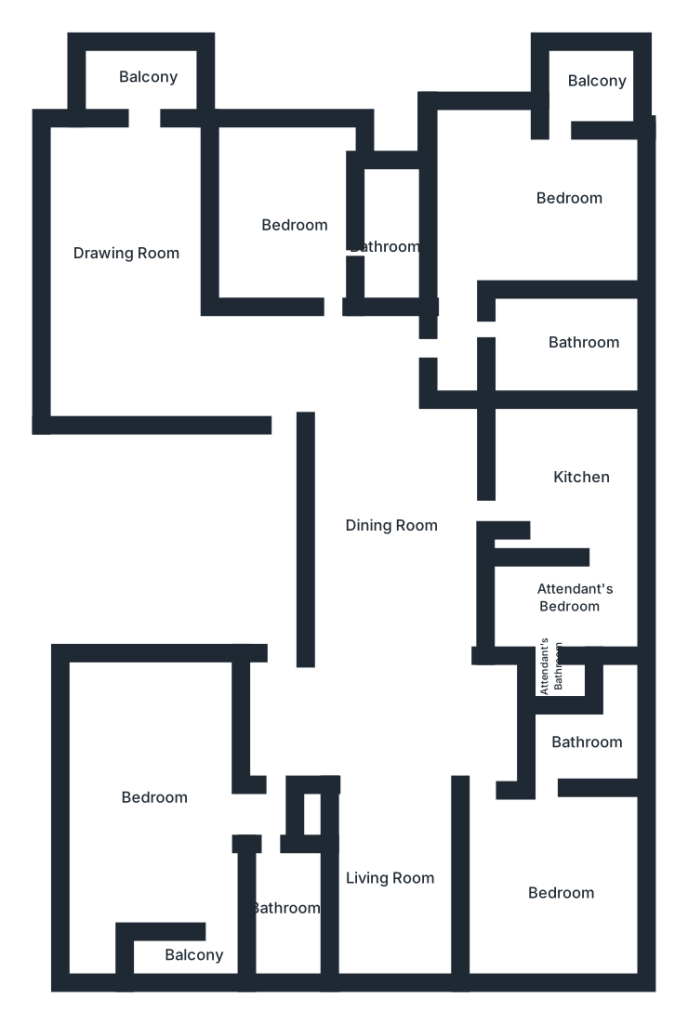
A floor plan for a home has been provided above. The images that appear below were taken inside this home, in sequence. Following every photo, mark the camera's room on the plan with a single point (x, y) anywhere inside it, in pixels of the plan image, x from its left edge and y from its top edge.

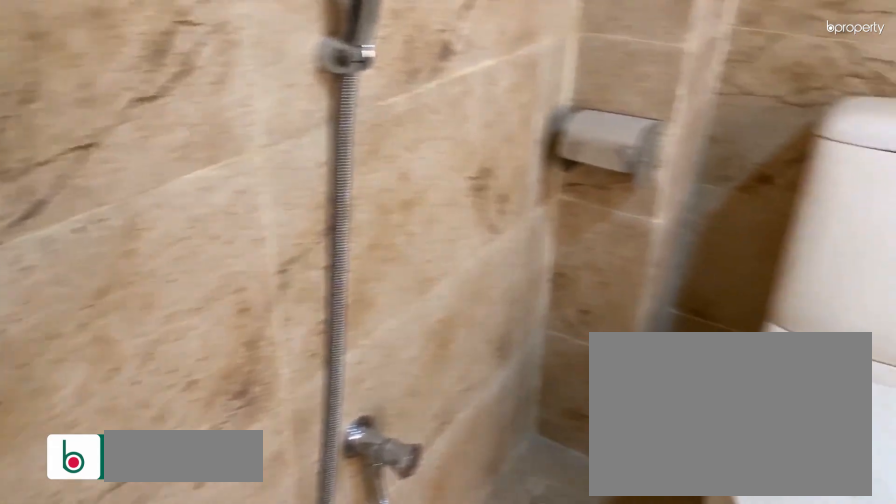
(554, 327)
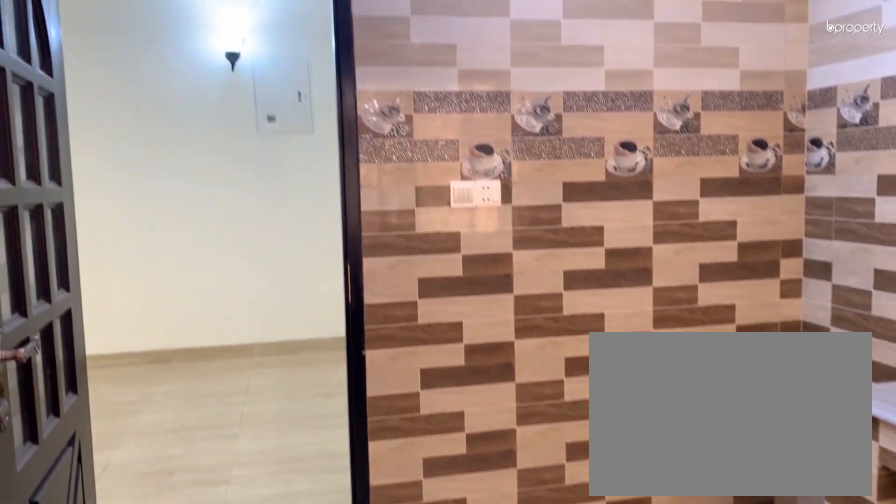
(537, 503)
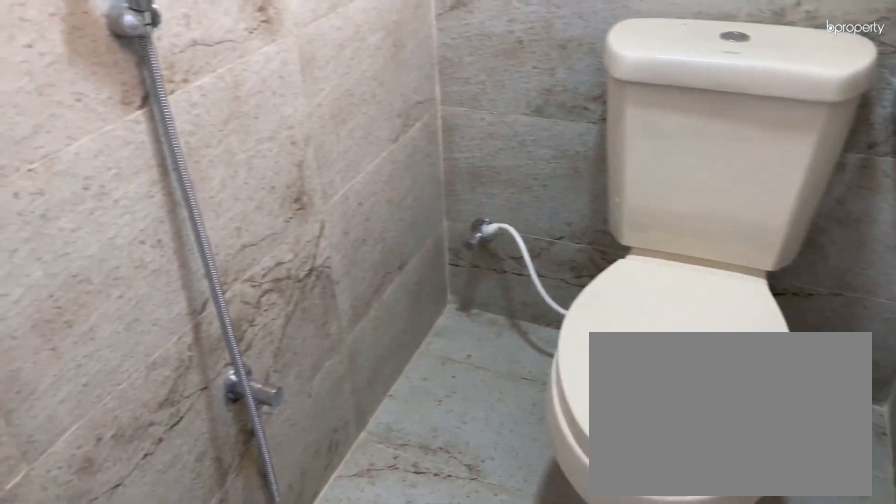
(585, 742)
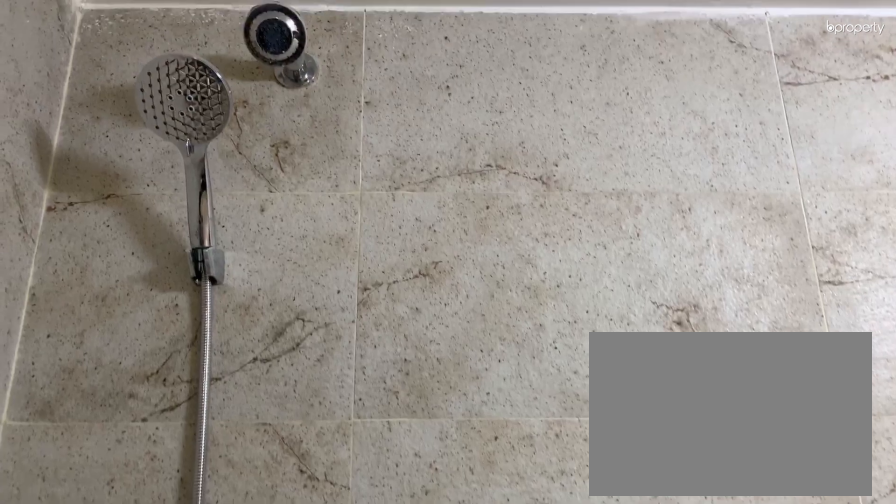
(585, 742)
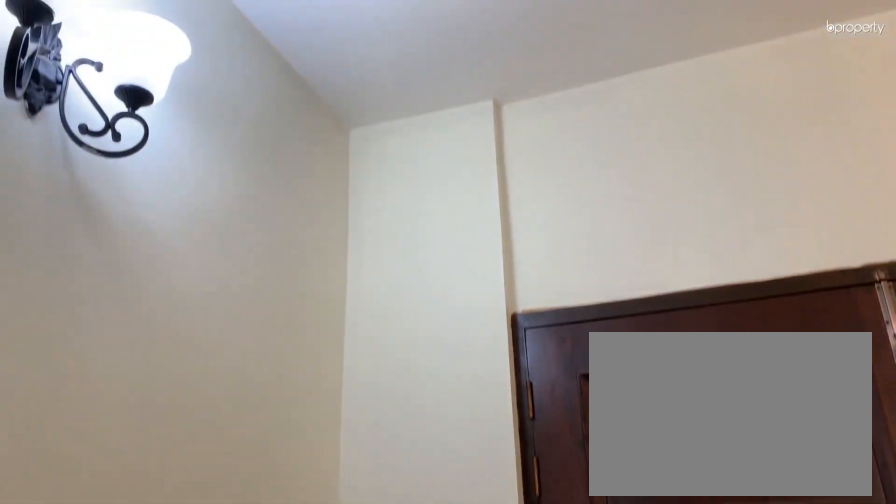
(383, 886)
